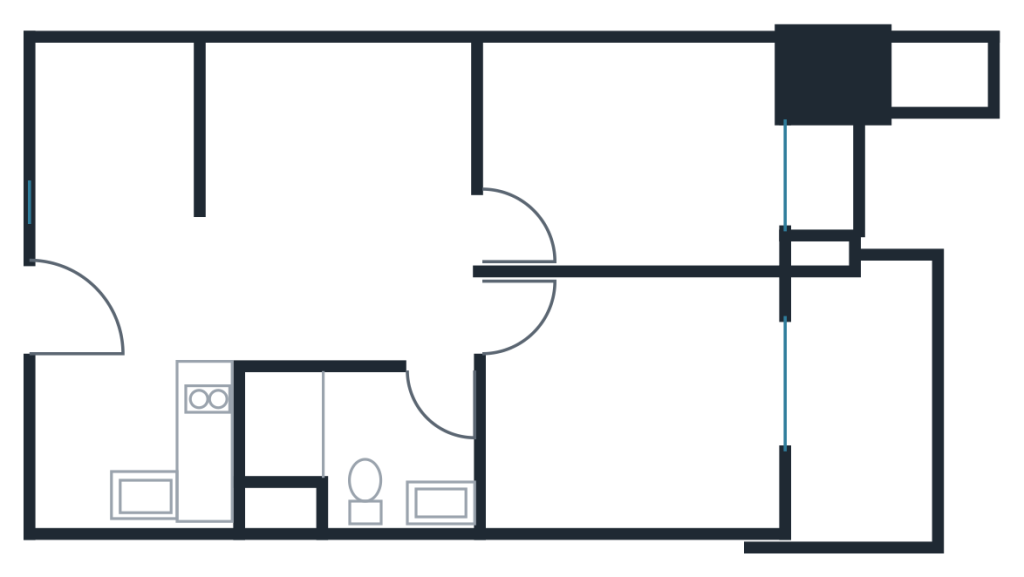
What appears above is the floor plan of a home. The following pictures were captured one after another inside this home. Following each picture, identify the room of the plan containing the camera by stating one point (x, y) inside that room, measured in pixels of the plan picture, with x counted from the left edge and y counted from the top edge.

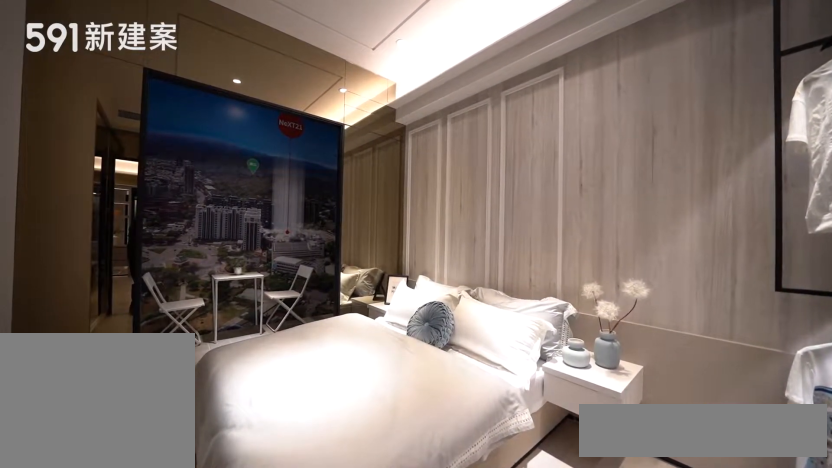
(644, 407)
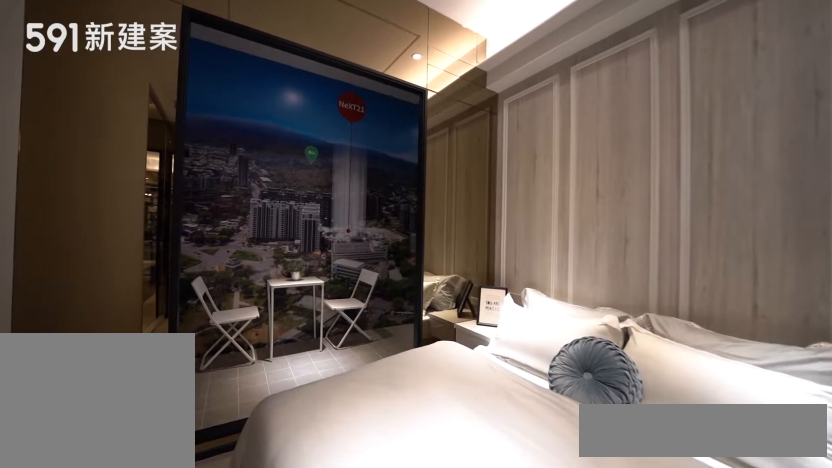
(644, 407)
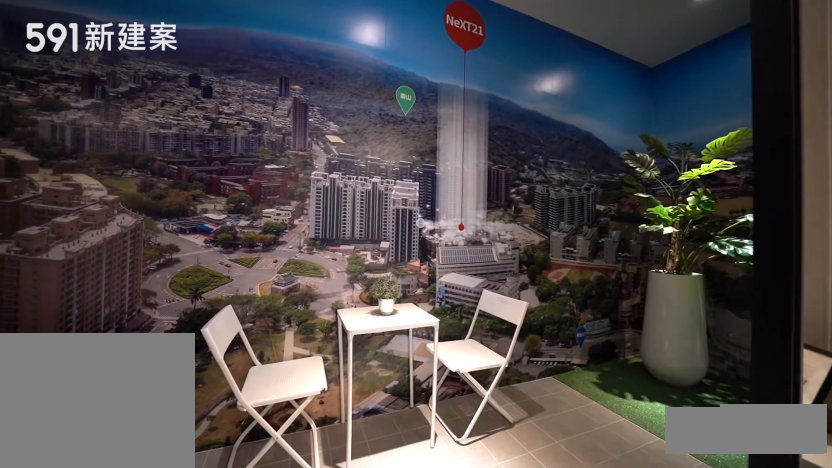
(866, 403)
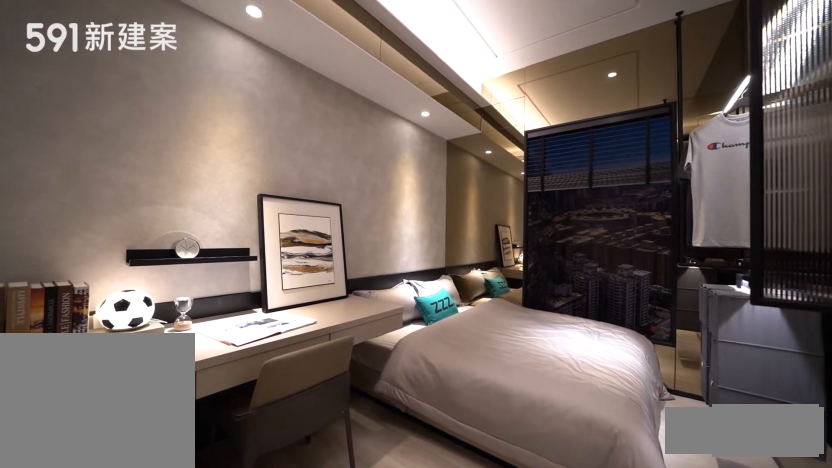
(643, 153)
